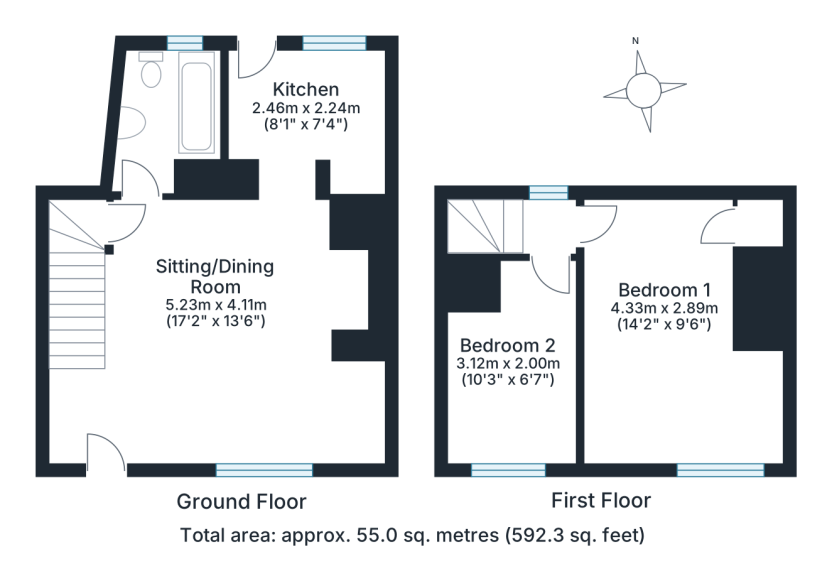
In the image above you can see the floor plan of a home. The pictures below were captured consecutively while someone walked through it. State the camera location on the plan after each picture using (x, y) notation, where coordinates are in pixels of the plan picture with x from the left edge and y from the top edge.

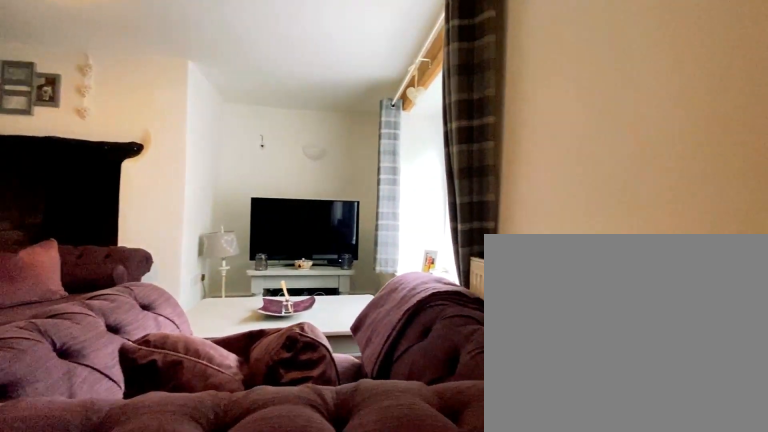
(153, 400)
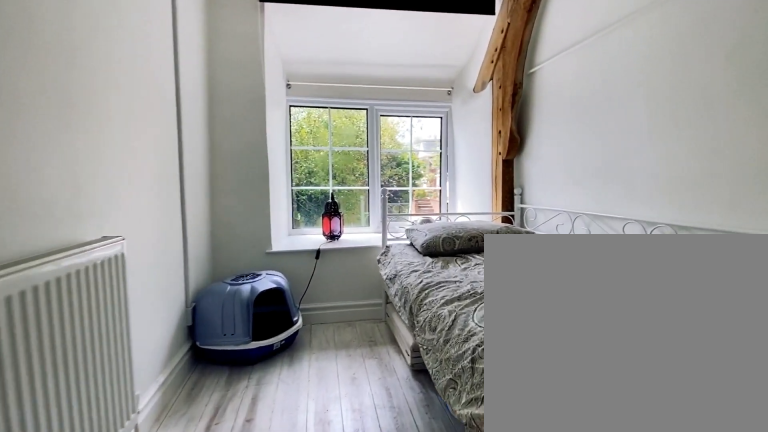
(522, 364)
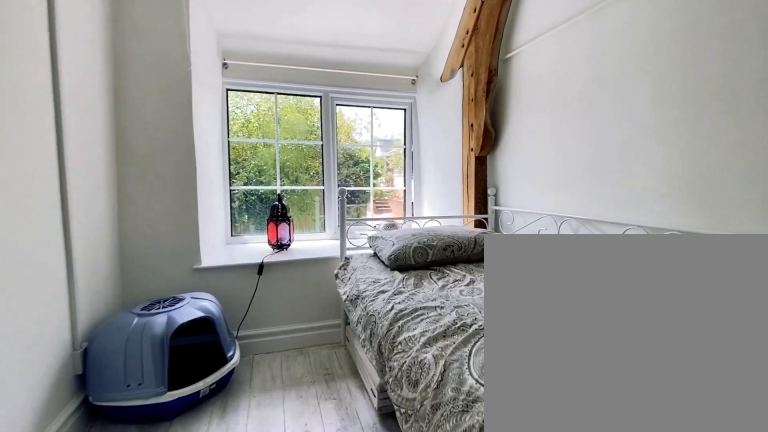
(518, 383)
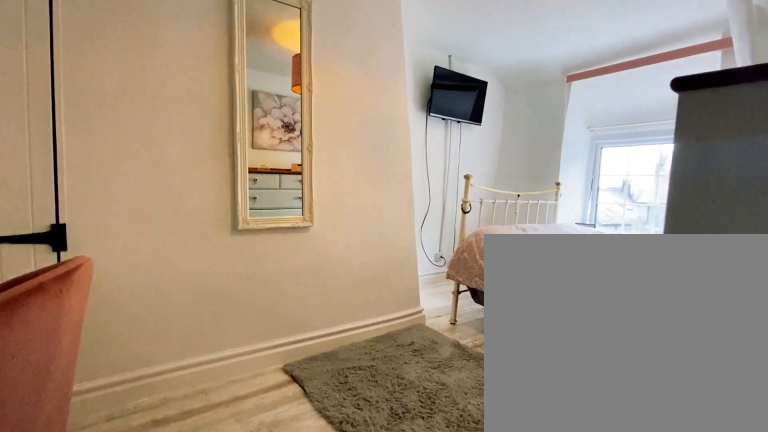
(618, 292)
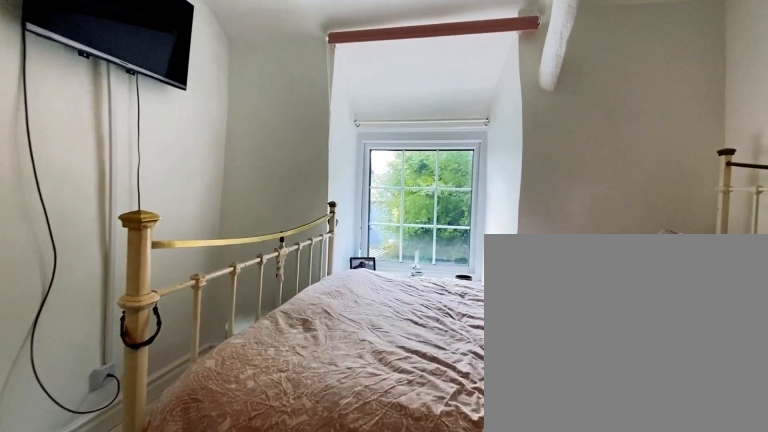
(666, 362)
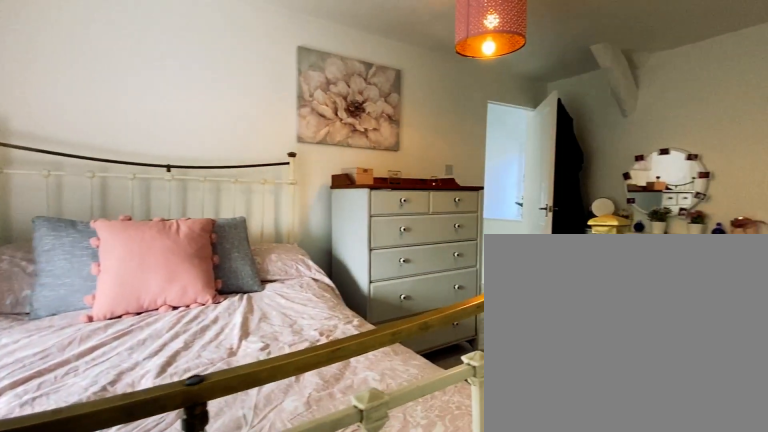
(666, 362)
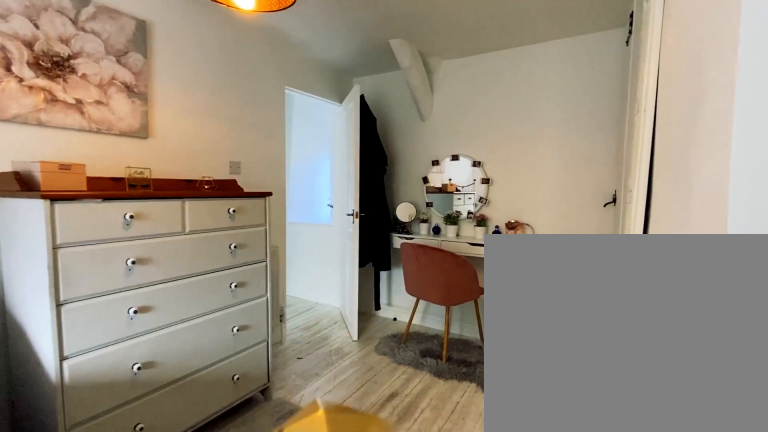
(666, 362)
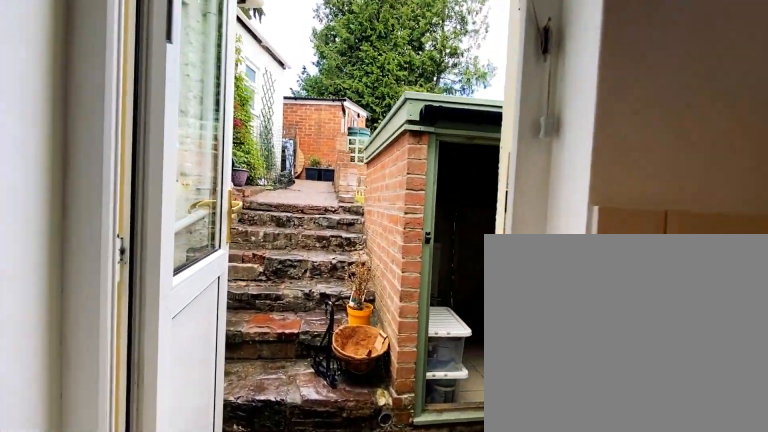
(263, 69)
